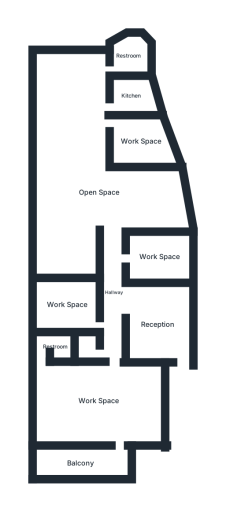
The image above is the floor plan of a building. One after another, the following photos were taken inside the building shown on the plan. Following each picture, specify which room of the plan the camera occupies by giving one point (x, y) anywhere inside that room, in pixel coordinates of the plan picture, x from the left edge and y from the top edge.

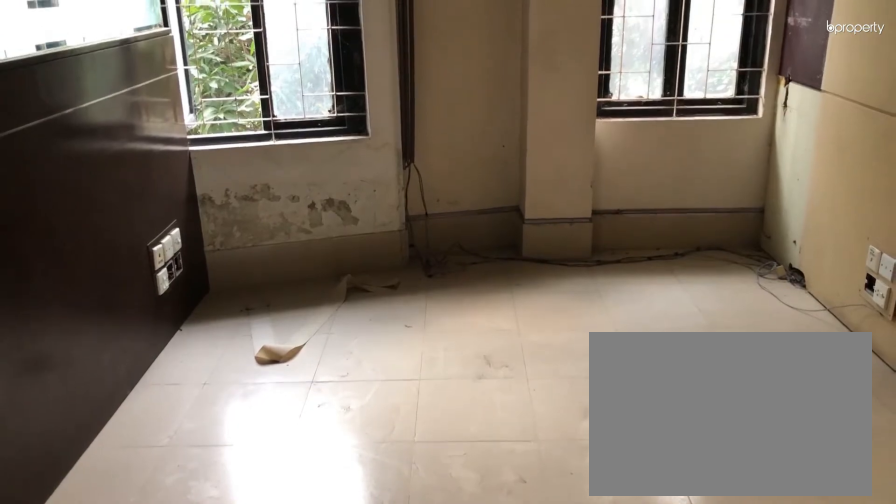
(159, 256)
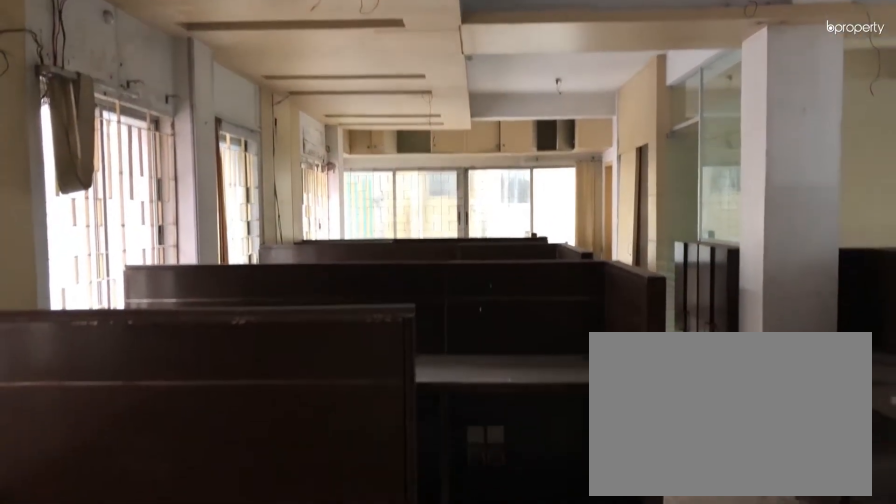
(98, 193)
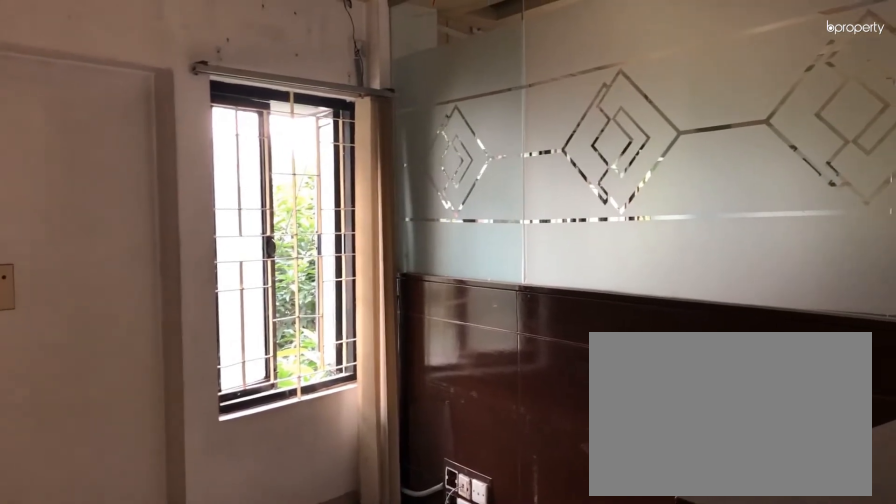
(142, 139)
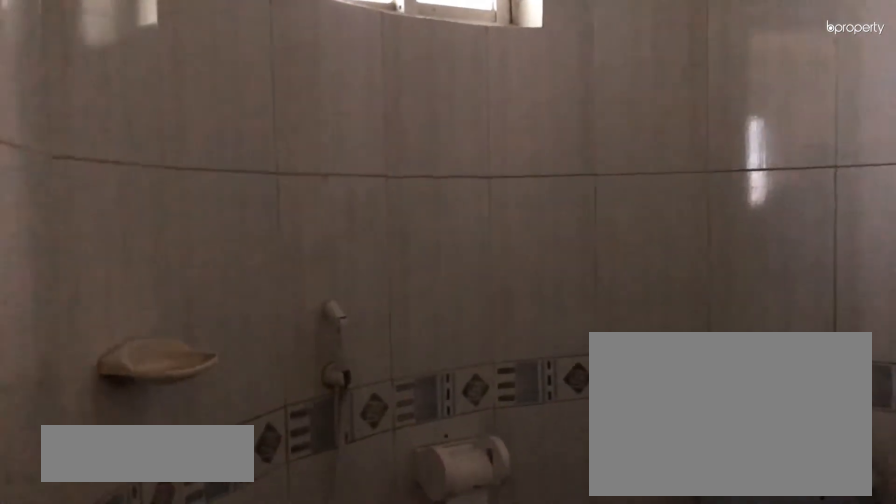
(127, 54)
